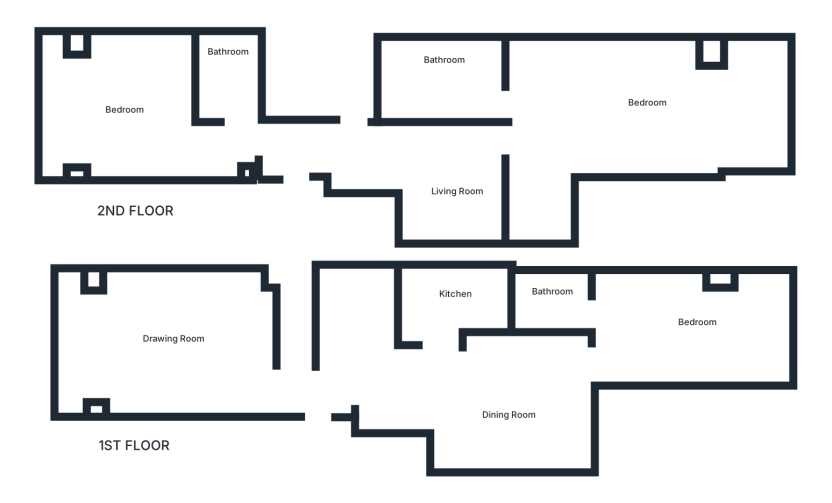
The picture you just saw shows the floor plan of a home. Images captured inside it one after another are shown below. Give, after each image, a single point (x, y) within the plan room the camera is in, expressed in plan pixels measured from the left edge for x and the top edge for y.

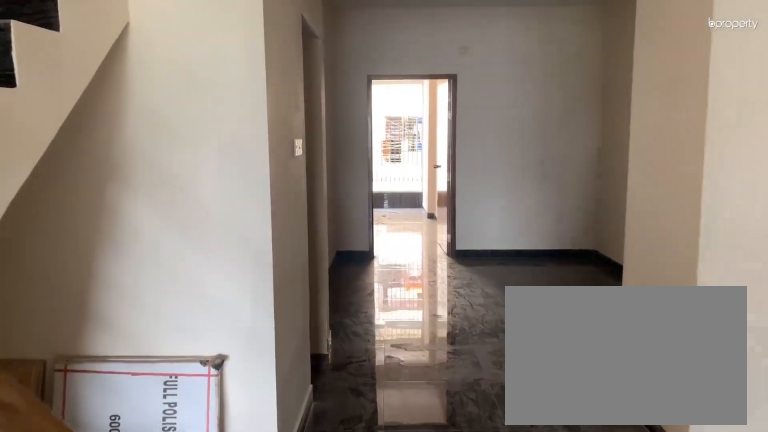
(312, 385)
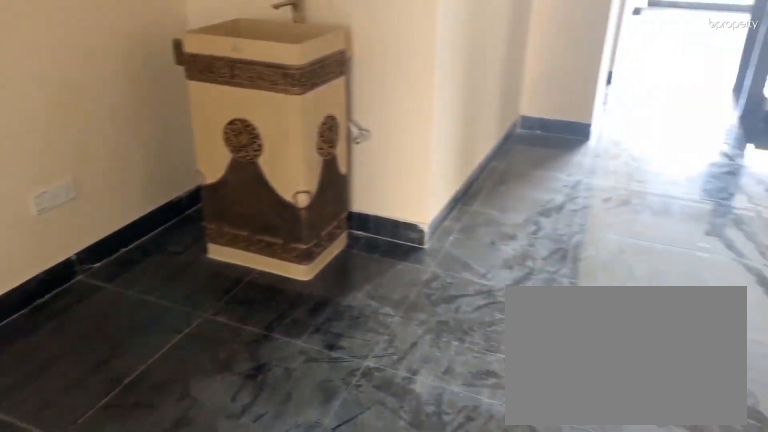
(500, 402)
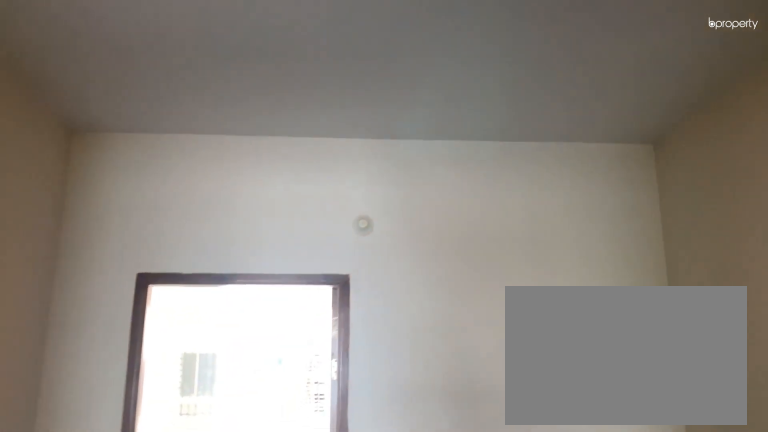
(500, 402)
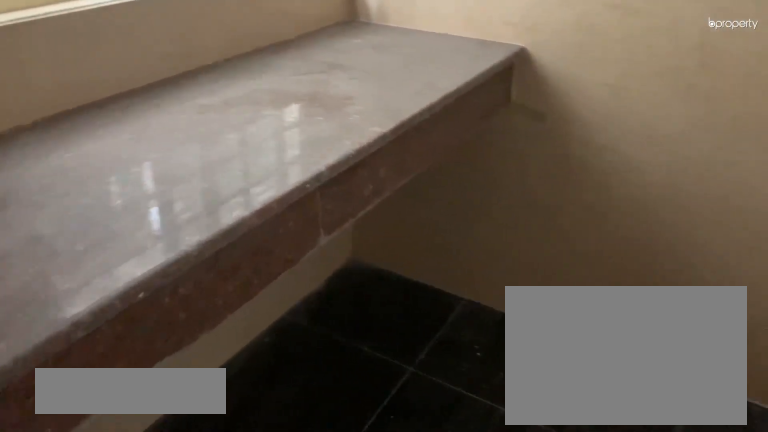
(441, 300)
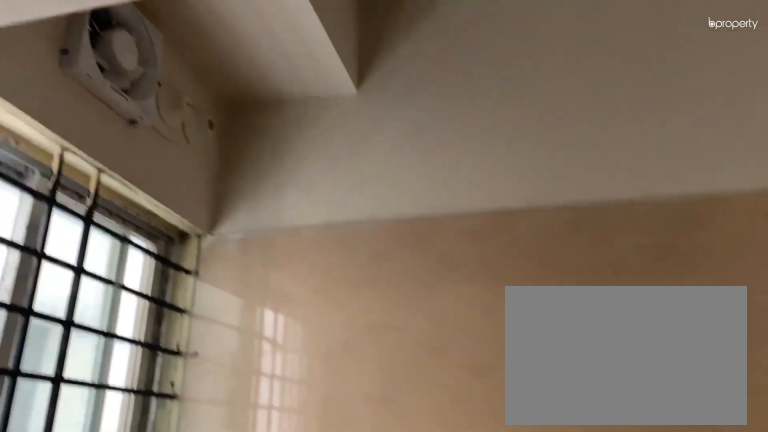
(441, 300)
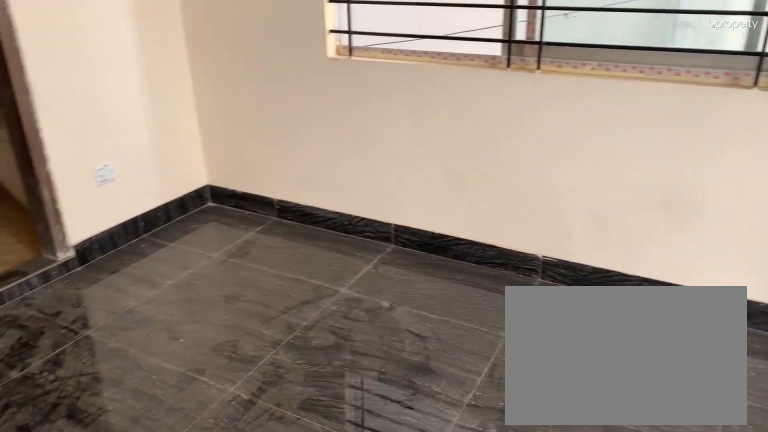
(692, 326)
